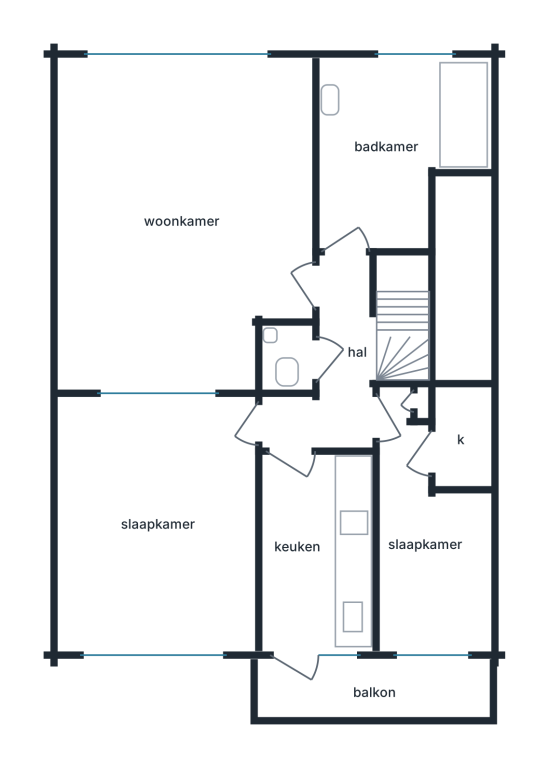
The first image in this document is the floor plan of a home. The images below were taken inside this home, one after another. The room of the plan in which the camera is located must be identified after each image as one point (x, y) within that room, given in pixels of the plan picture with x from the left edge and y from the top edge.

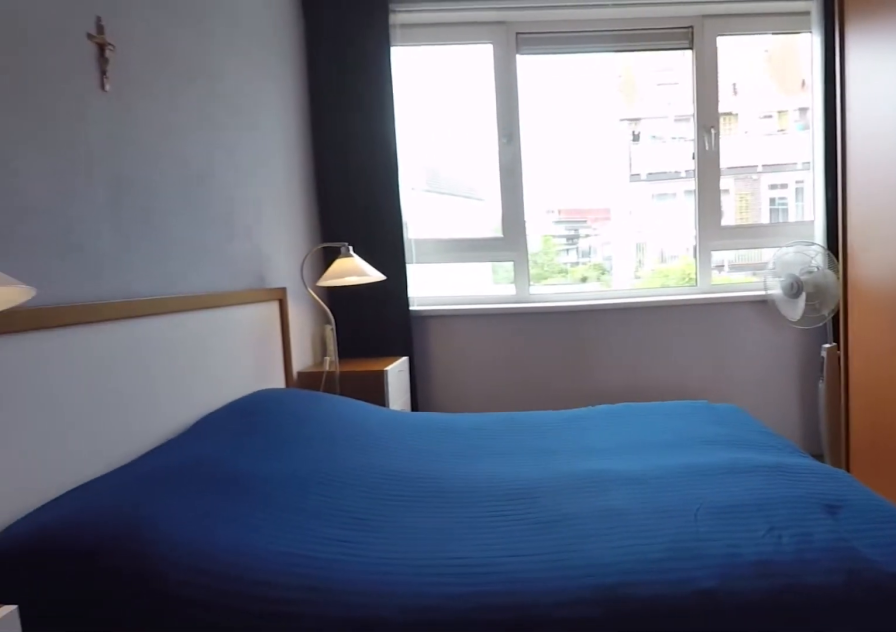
(159, 522)
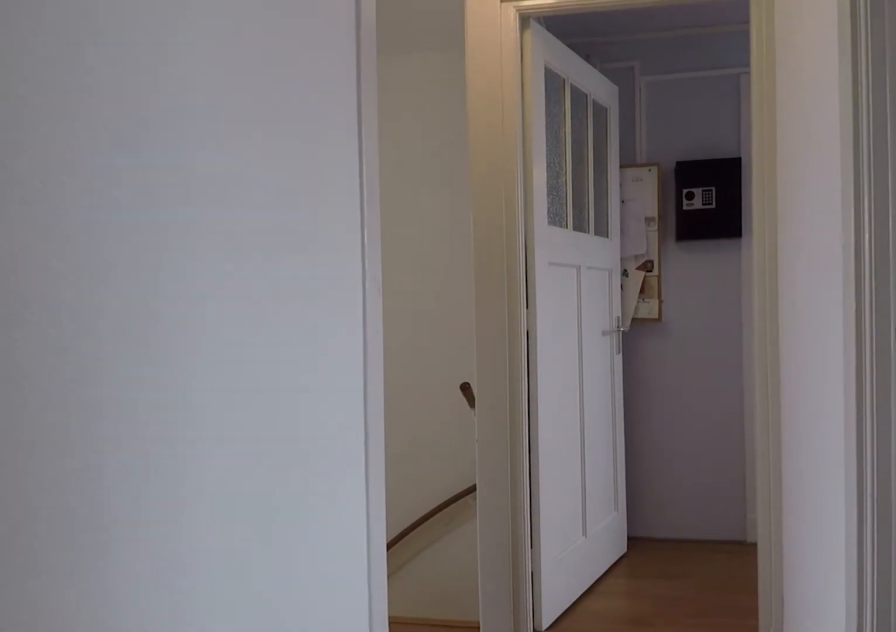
(334, 365)
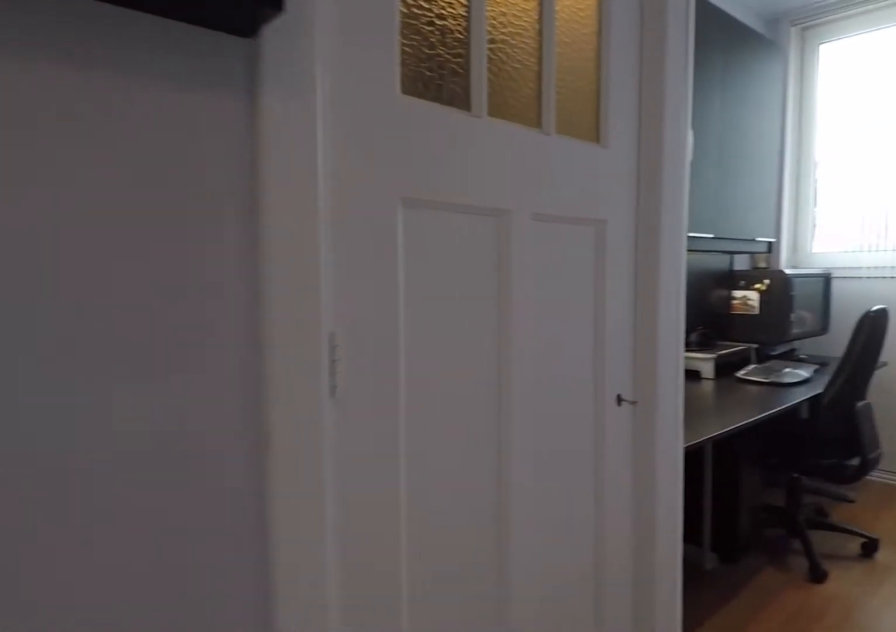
(426, 543)
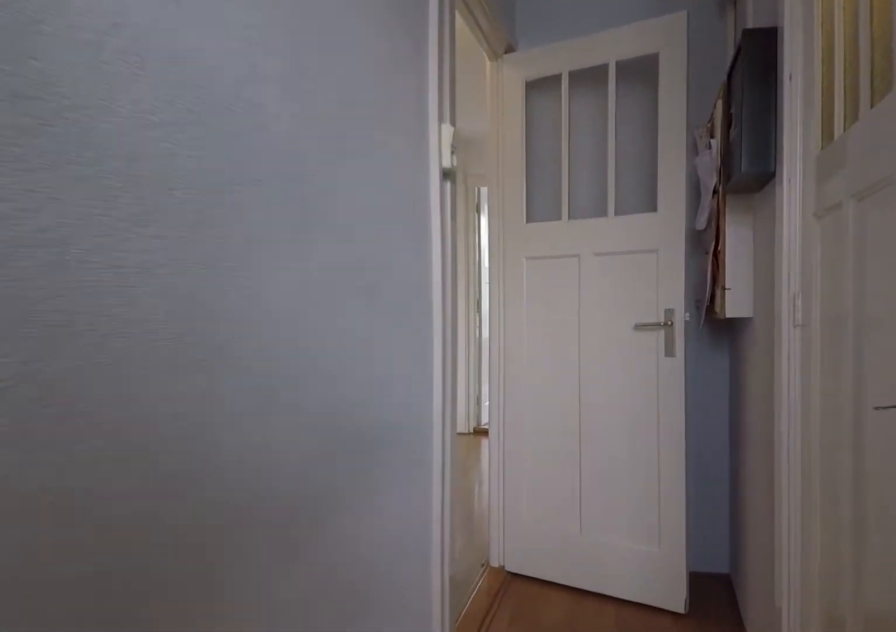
(426, 543)
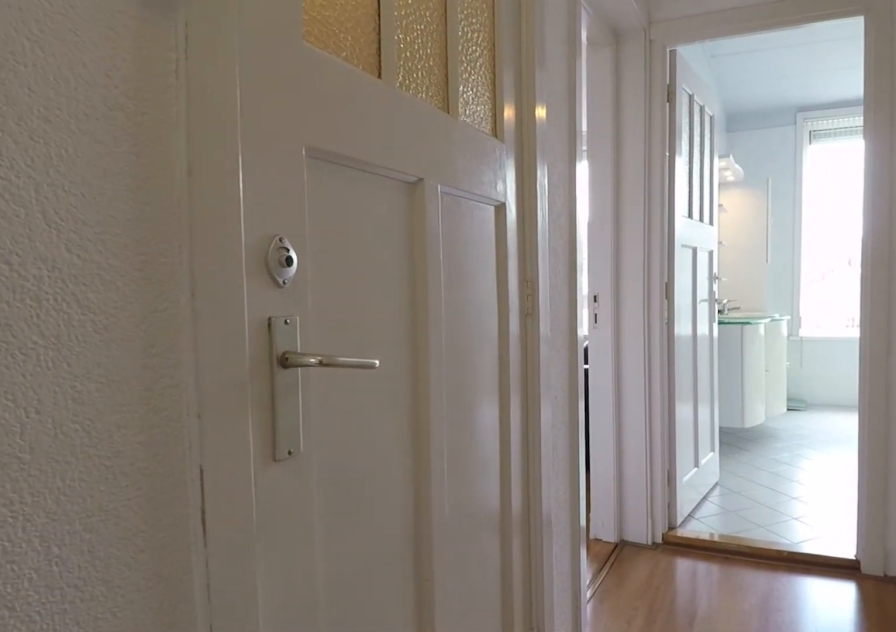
(334, 366)
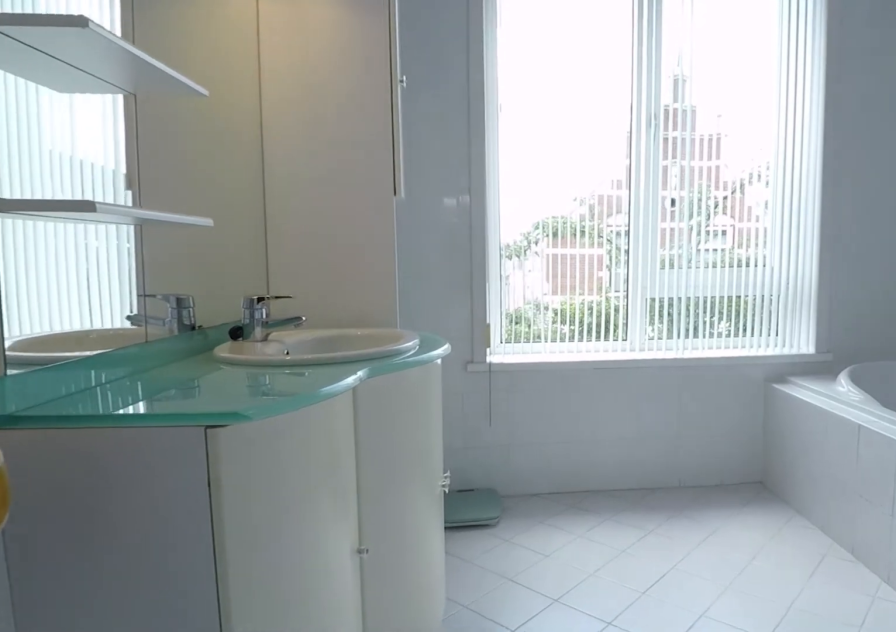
(392, 146)
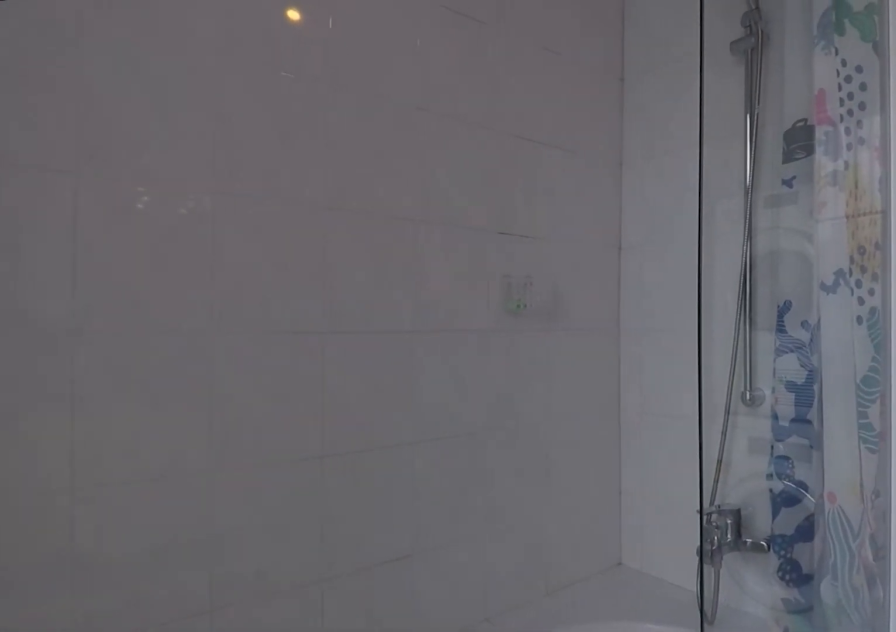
(392, 146)
